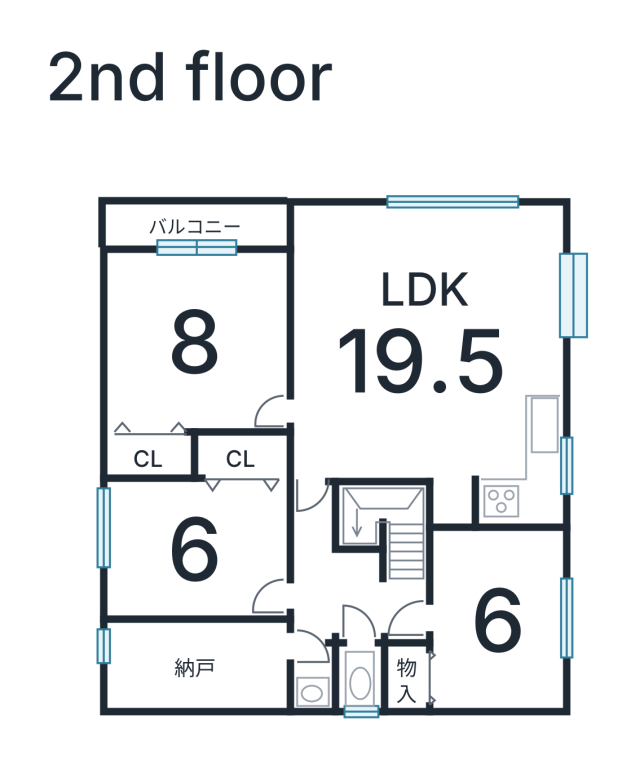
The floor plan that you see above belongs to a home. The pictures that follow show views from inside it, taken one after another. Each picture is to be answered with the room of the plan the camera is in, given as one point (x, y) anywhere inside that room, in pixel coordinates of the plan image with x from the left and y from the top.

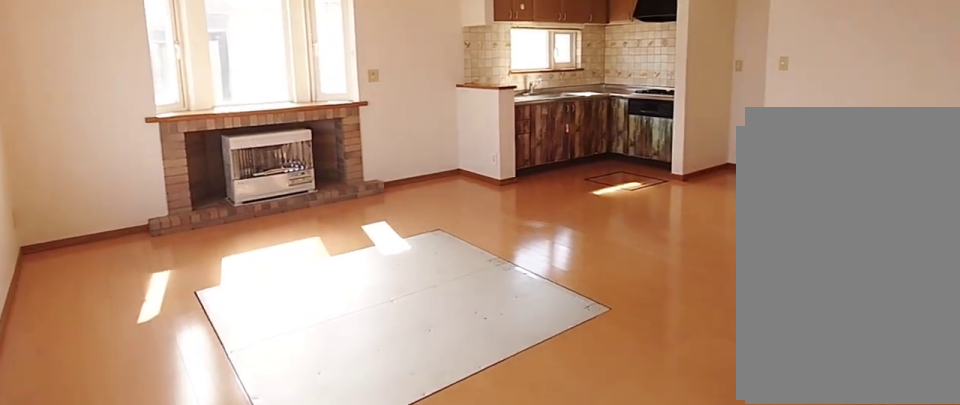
(416, 330)
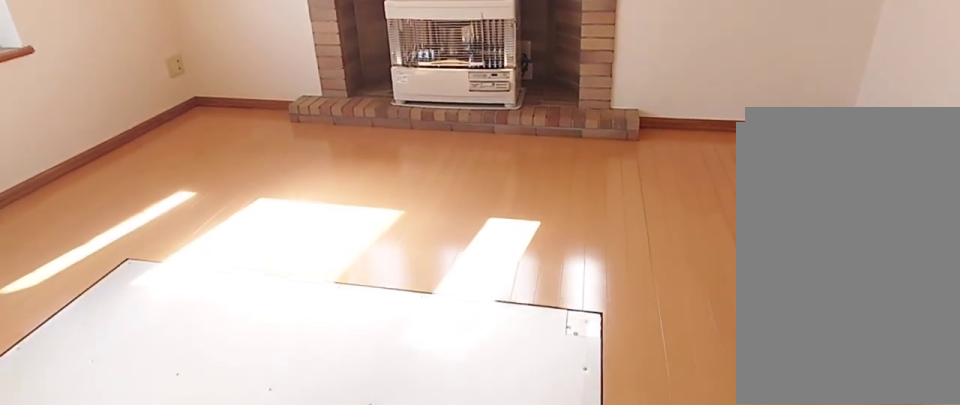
(416, 330)
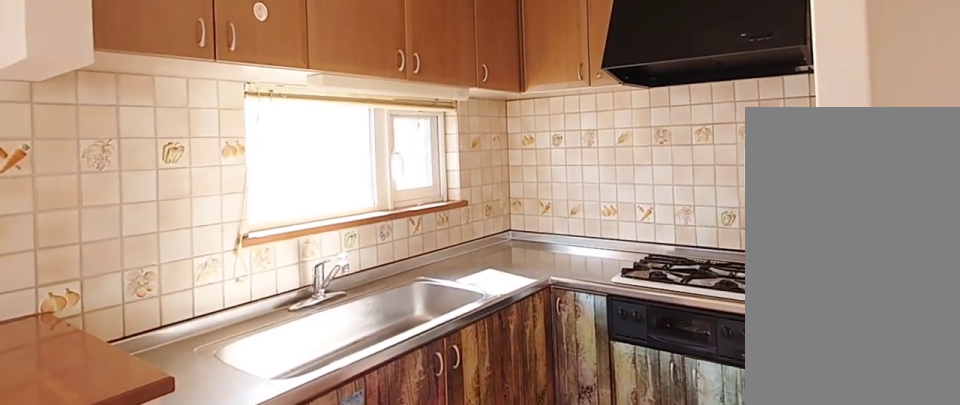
(482, 463)
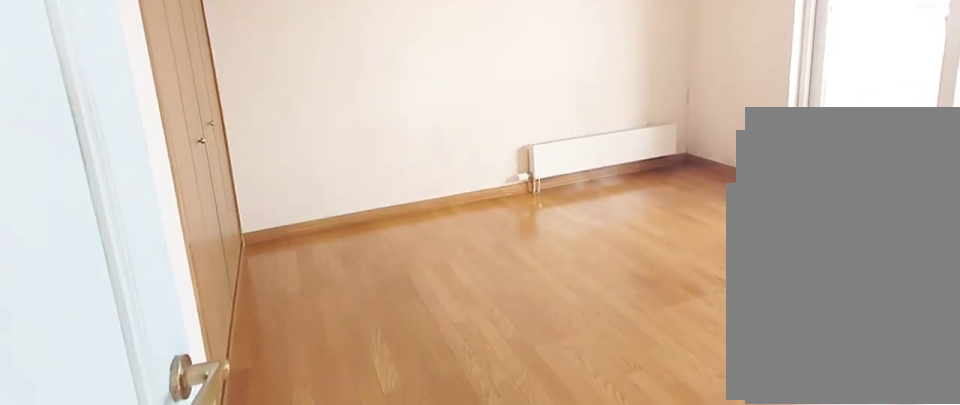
(187, 347)
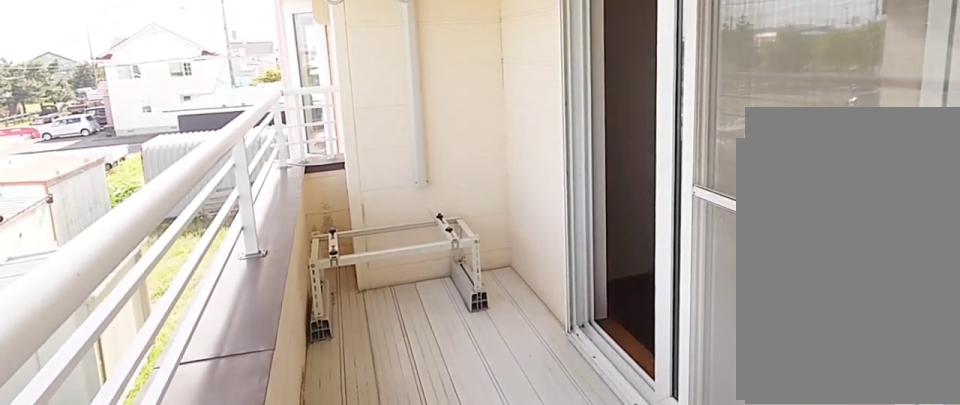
(184, 228)
